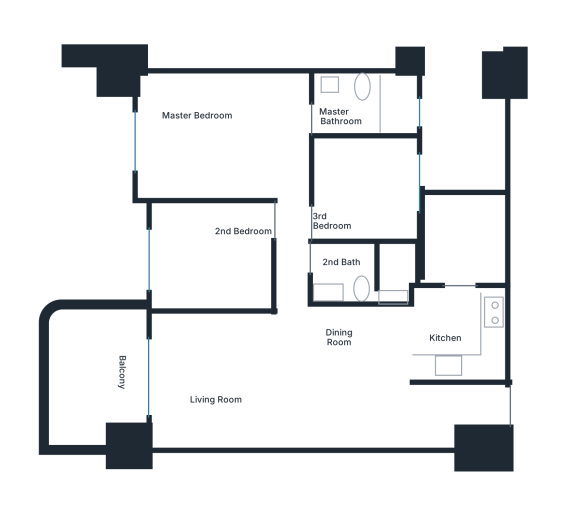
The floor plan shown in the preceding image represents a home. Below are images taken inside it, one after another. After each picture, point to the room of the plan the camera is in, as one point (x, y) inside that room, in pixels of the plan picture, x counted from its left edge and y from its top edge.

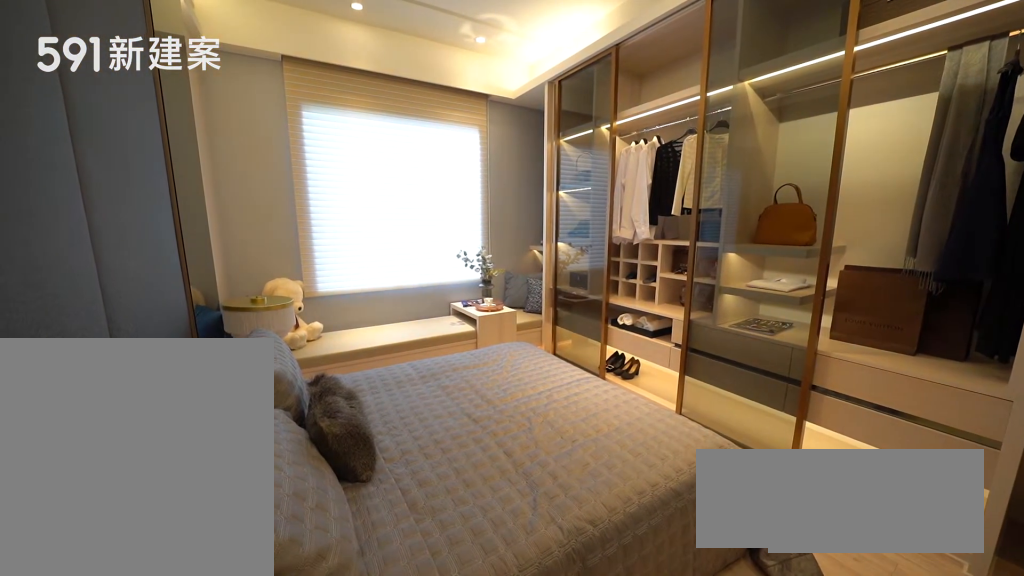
(222, 132)
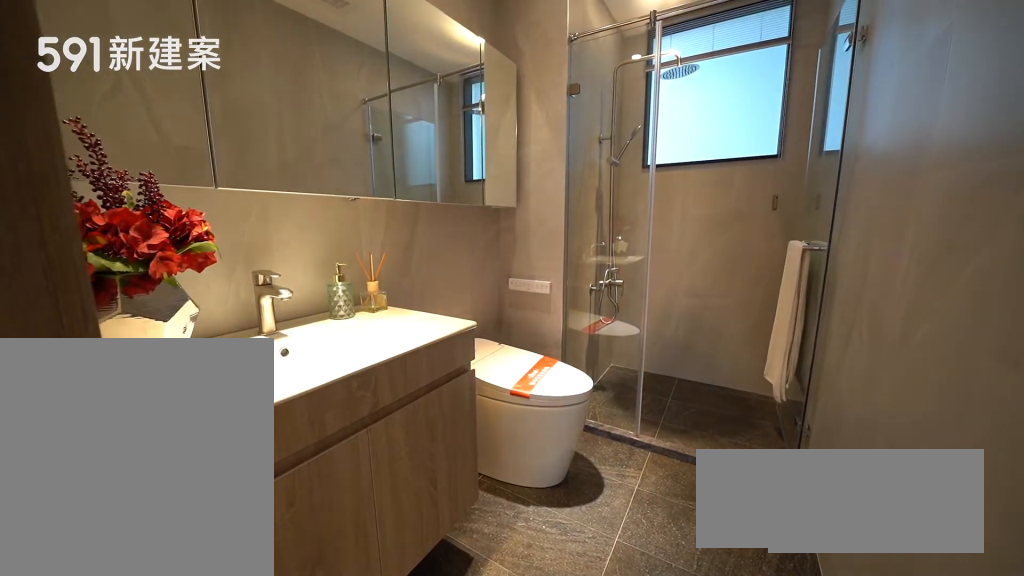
(369, 105)
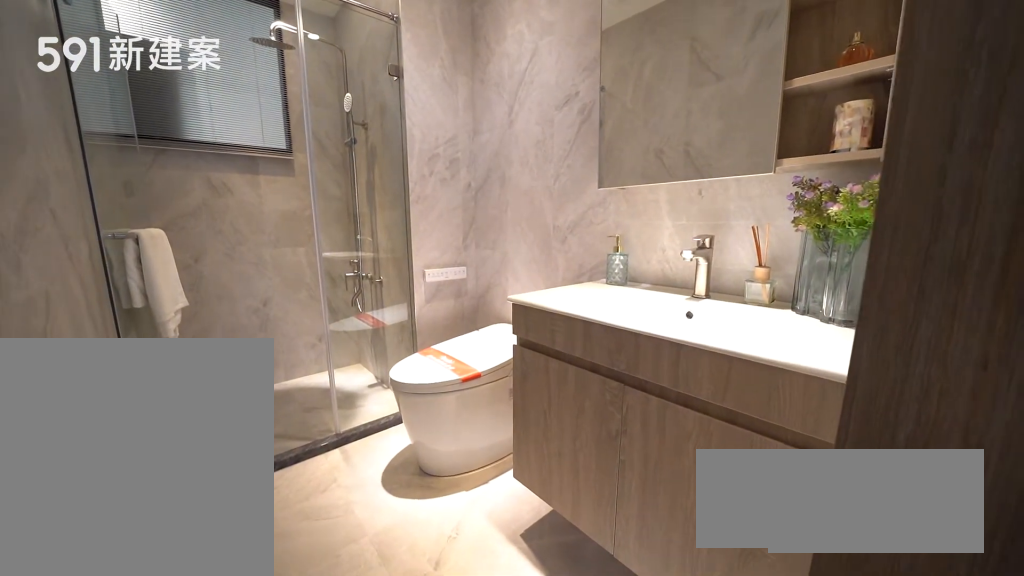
(366, 275)
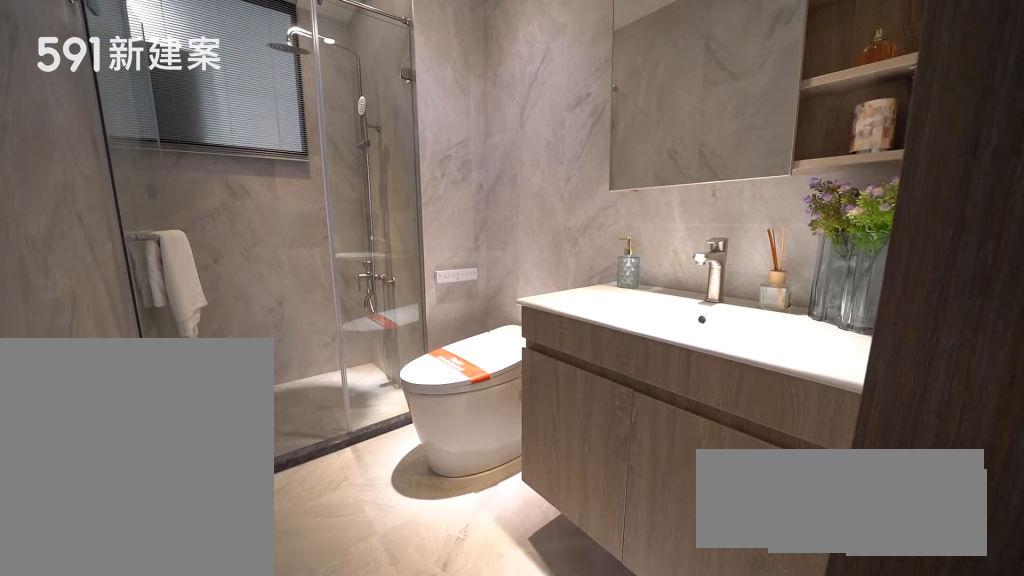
(366, 275)
